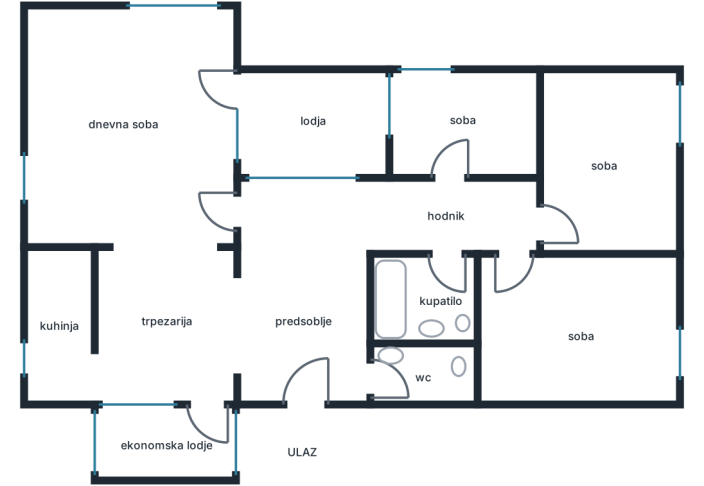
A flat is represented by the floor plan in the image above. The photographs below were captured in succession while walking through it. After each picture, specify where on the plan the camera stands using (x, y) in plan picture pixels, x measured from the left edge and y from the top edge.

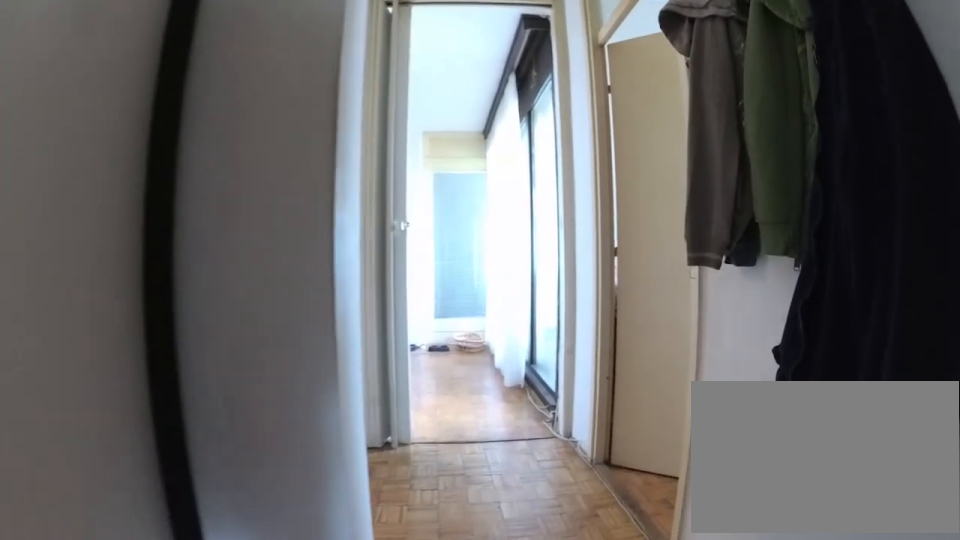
(533, 218)
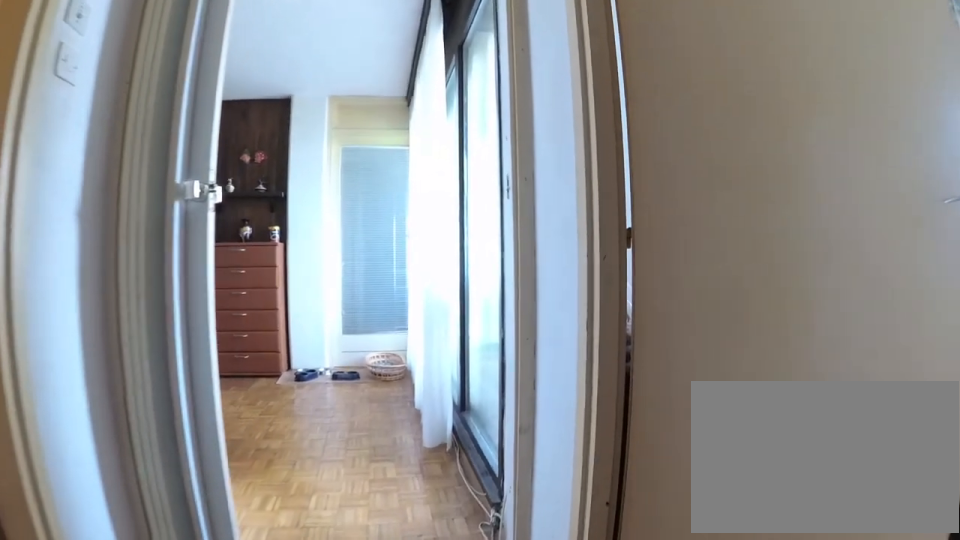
(489, 222)
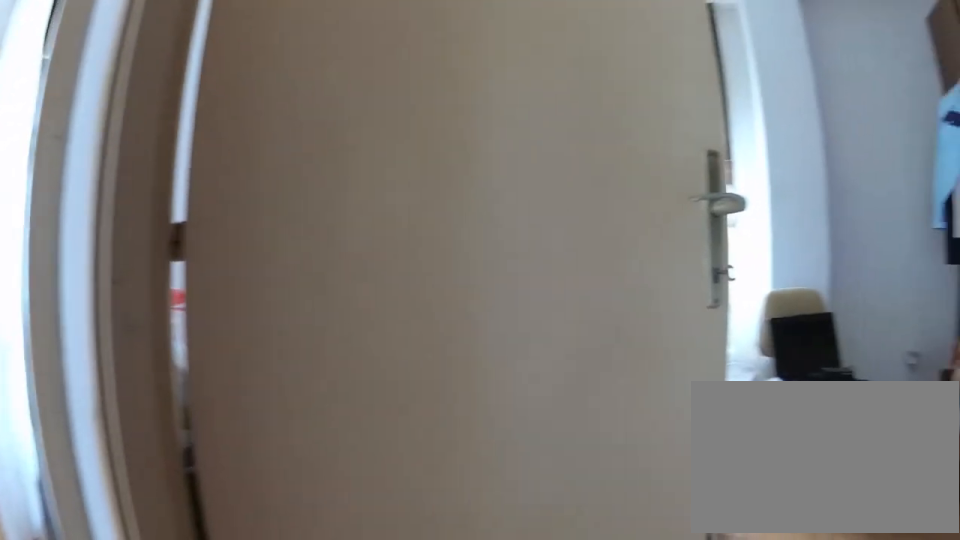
(470, 217)
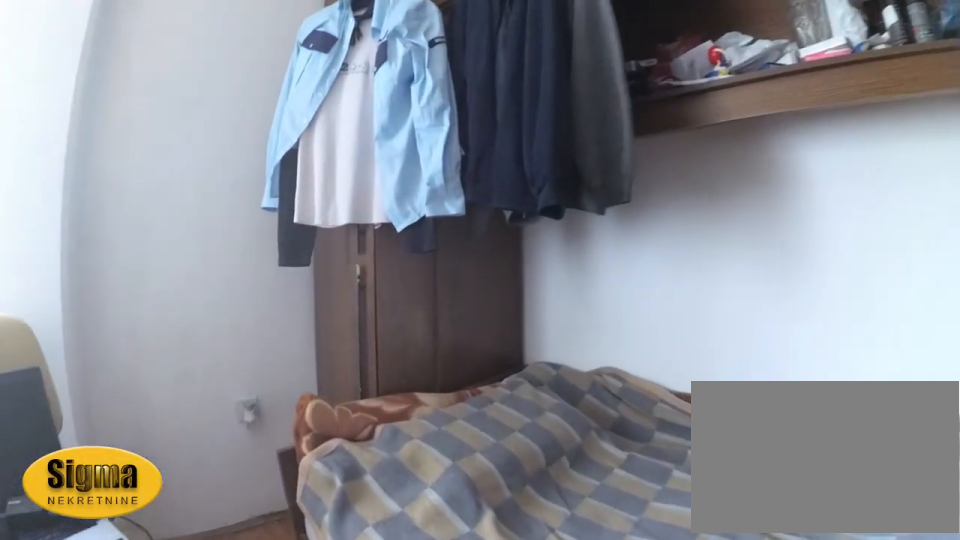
(474, 169)
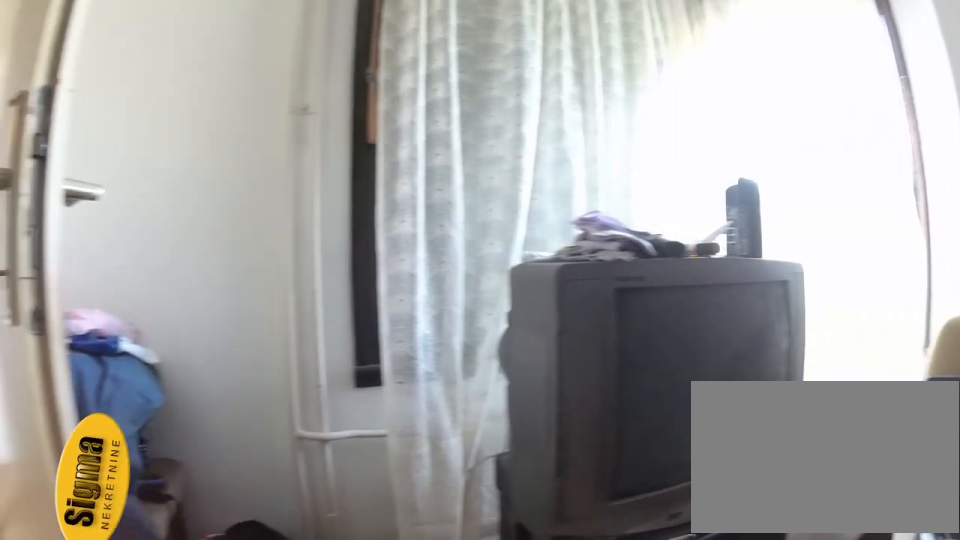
(507, 135)
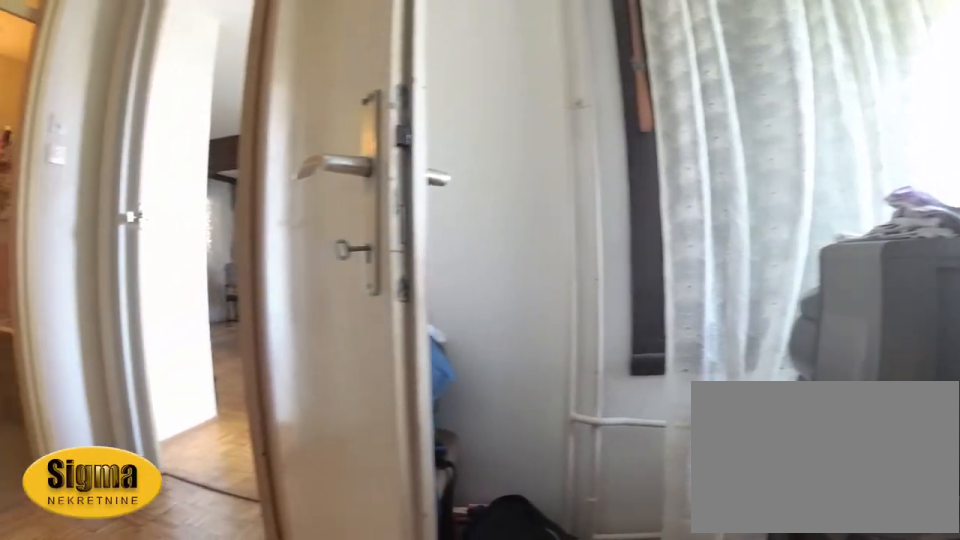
(503, 120)
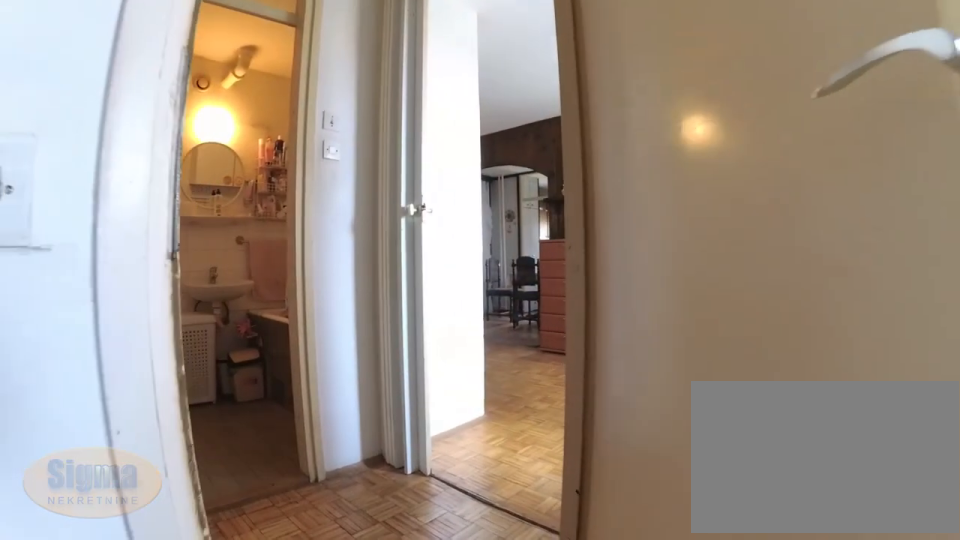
(475, 135)
